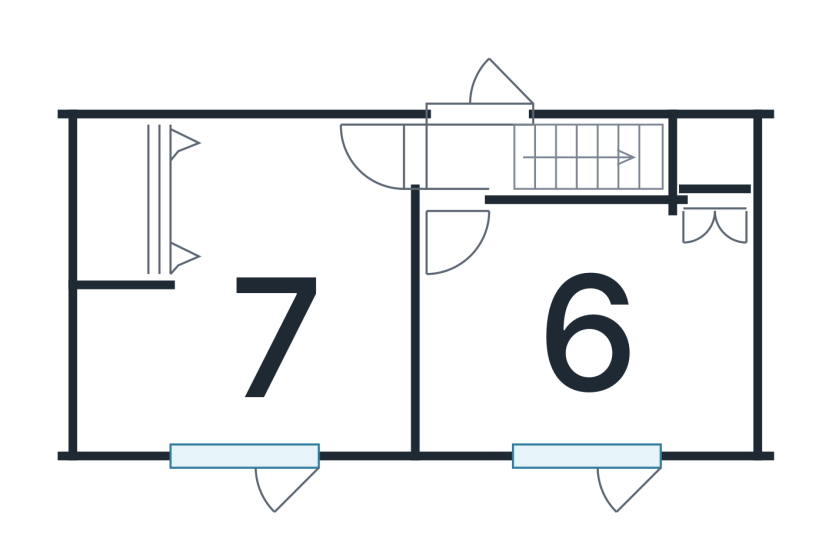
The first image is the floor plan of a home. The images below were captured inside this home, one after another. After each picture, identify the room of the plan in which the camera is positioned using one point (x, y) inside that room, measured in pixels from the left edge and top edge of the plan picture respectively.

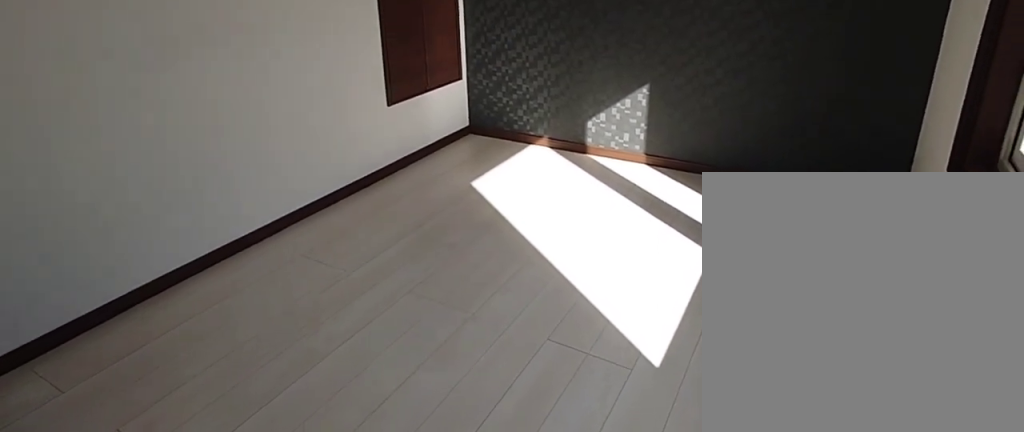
(586, 314)
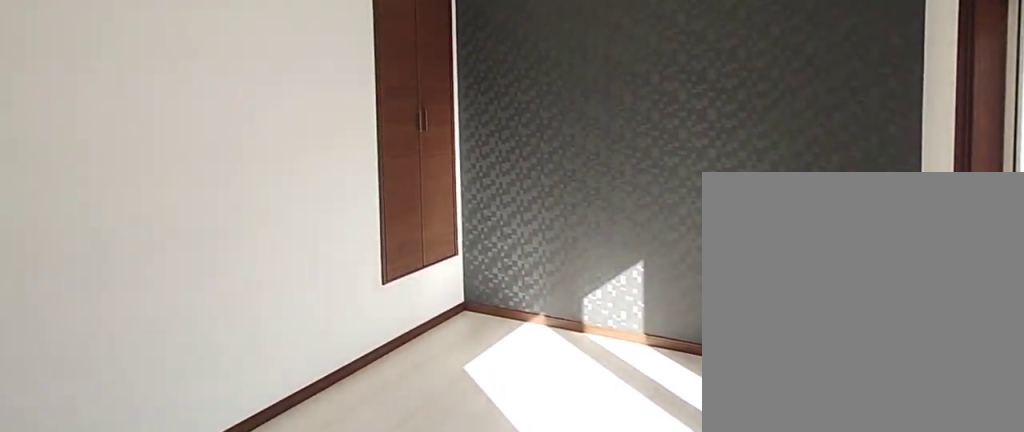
(586, 314)
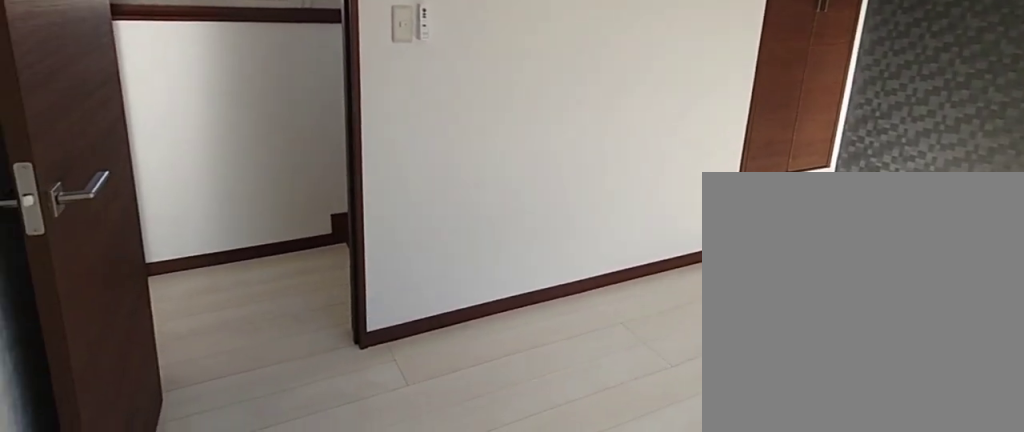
(586, 314)
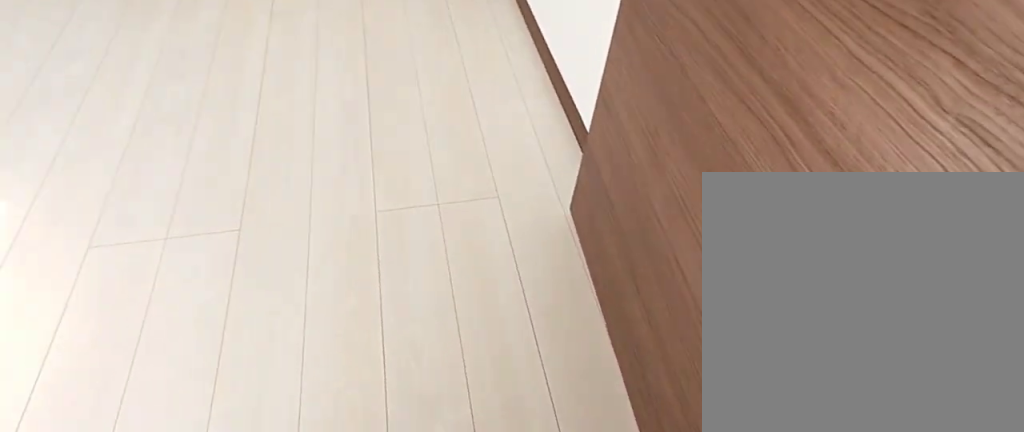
(264, 262)
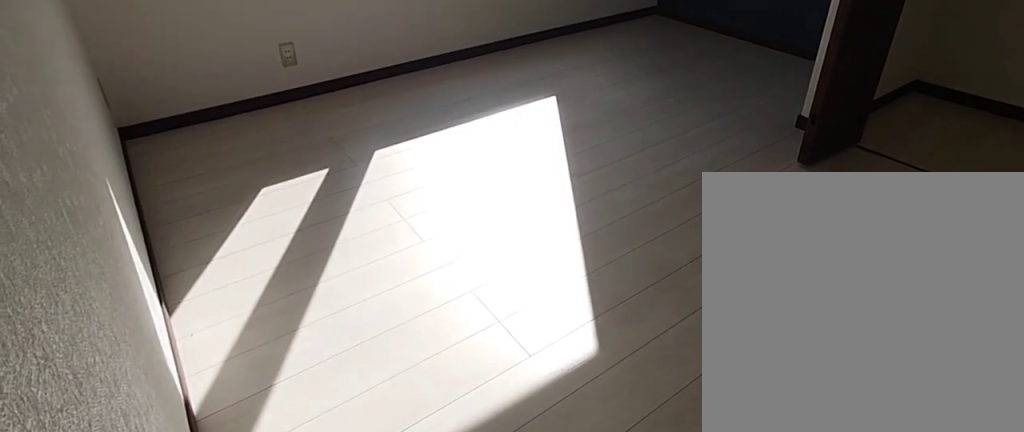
(264, 262)
